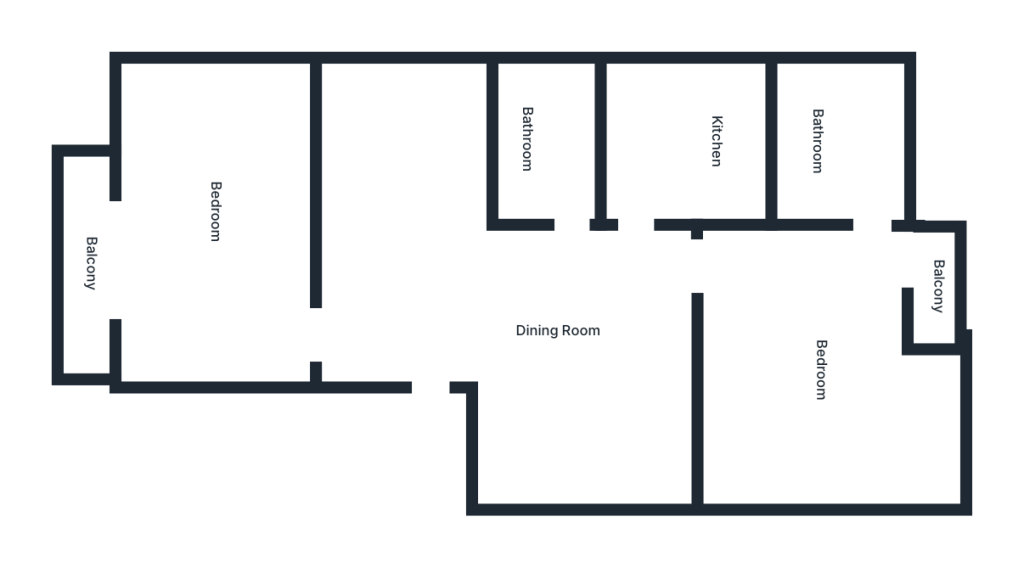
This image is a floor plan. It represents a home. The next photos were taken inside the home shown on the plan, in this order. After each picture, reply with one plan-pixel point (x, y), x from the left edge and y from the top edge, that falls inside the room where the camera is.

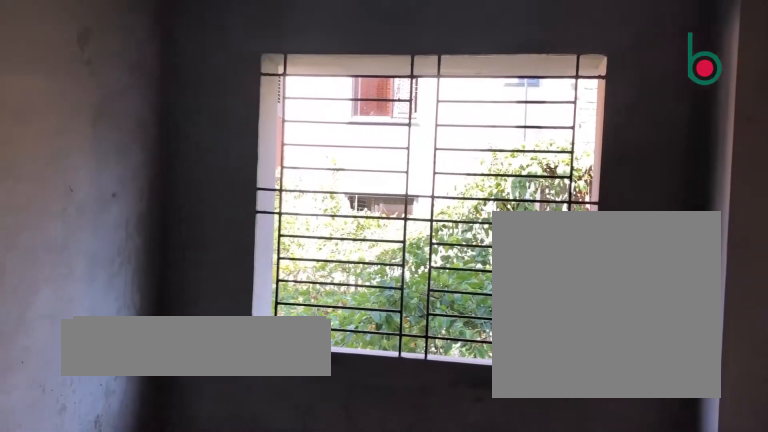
(561, 332)
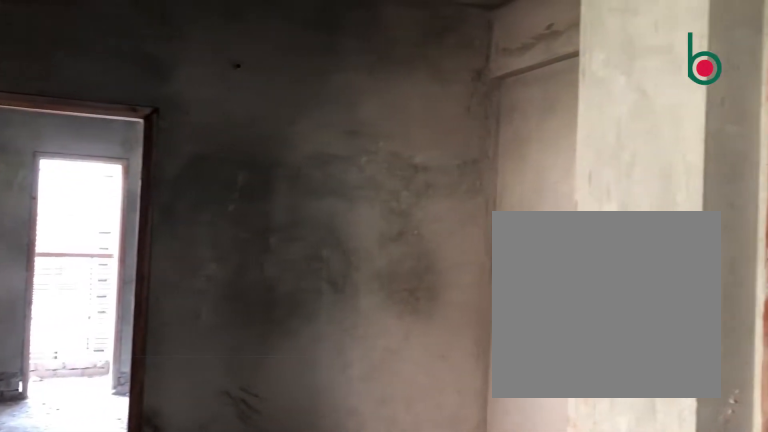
(561, 332)
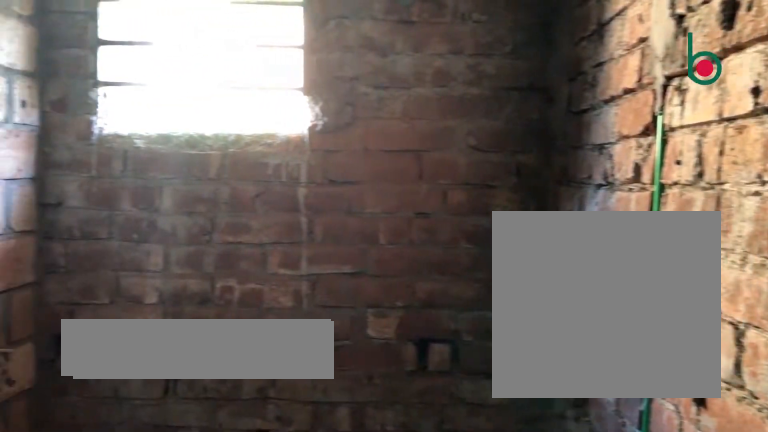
(561, 152)
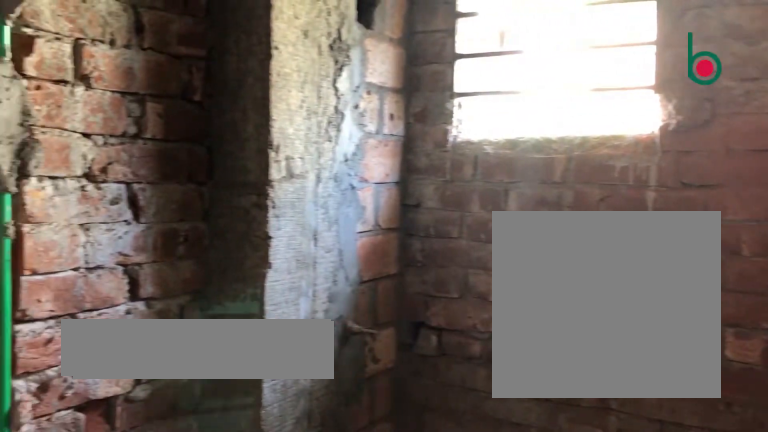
(561, 152)
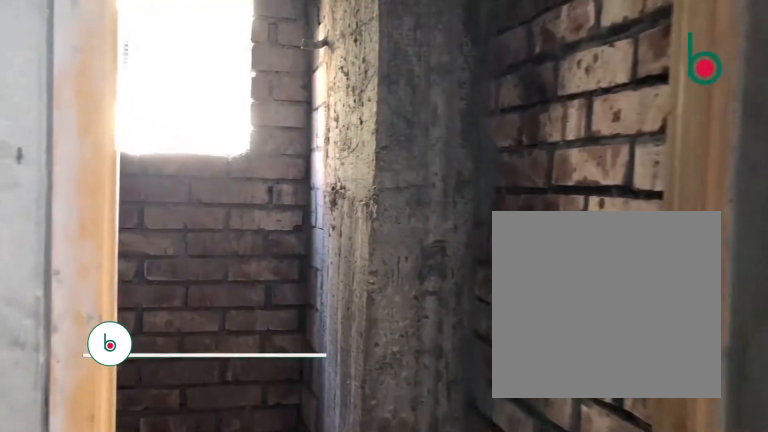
(832, 142)
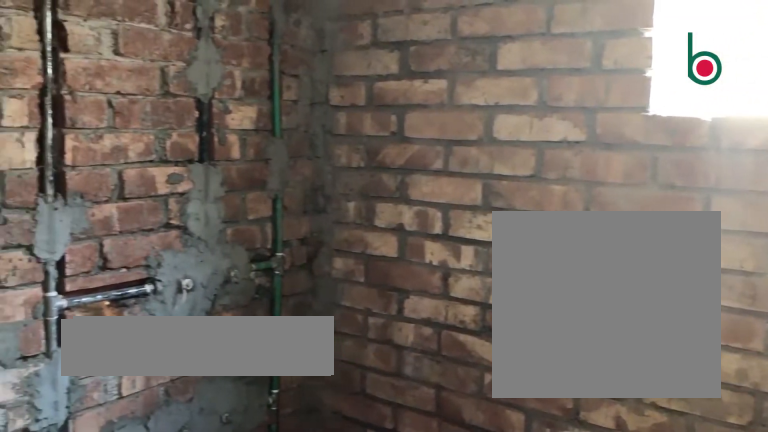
(832, 142)
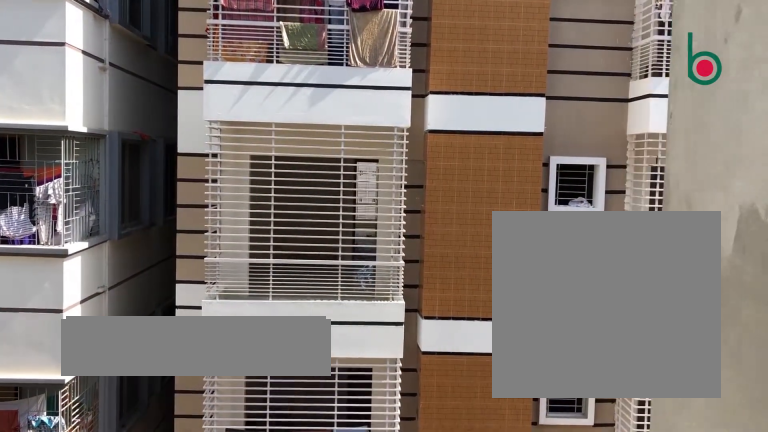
(936, 284)
